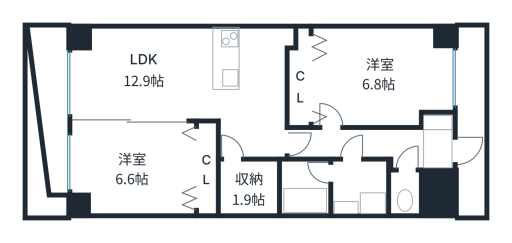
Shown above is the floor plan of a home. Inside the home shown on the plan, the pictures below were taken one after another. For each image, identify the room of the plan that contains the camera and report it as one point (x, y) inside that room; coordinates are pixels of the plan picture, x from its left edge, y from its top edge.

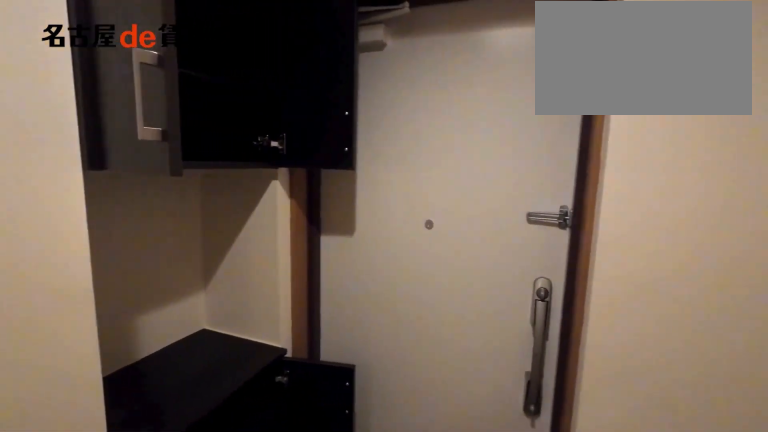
(437, 142)
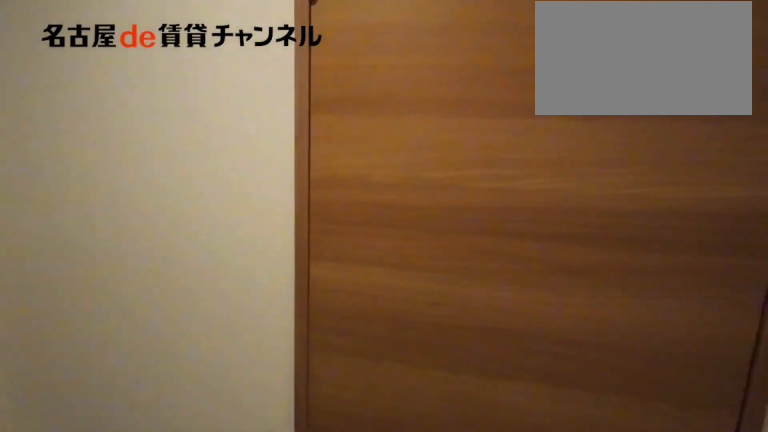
(359, 144)
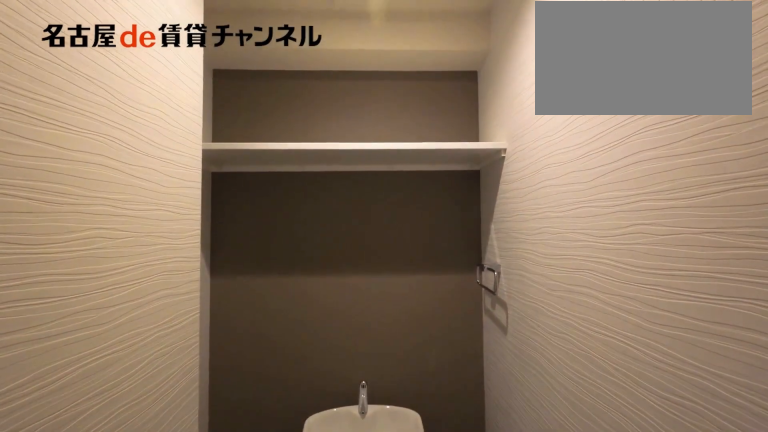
(405, 192)
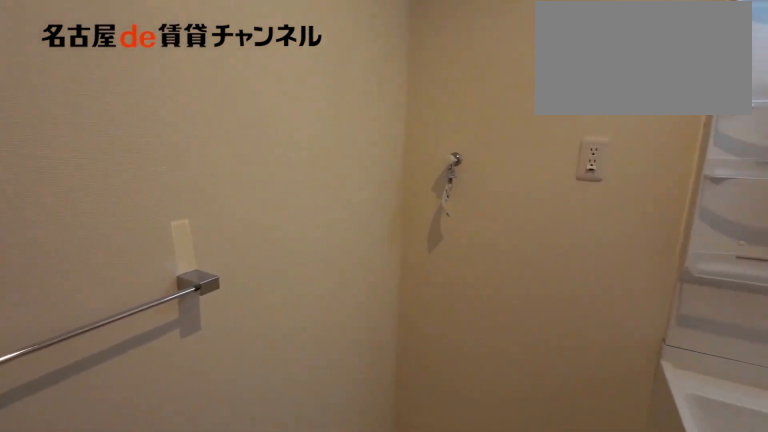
(360, 187)
